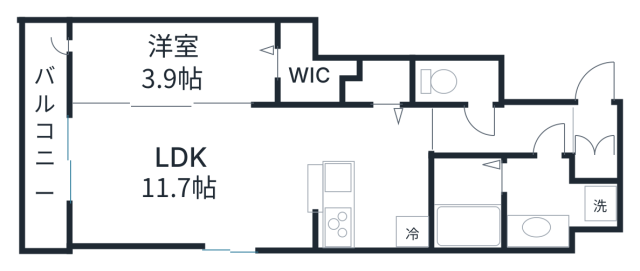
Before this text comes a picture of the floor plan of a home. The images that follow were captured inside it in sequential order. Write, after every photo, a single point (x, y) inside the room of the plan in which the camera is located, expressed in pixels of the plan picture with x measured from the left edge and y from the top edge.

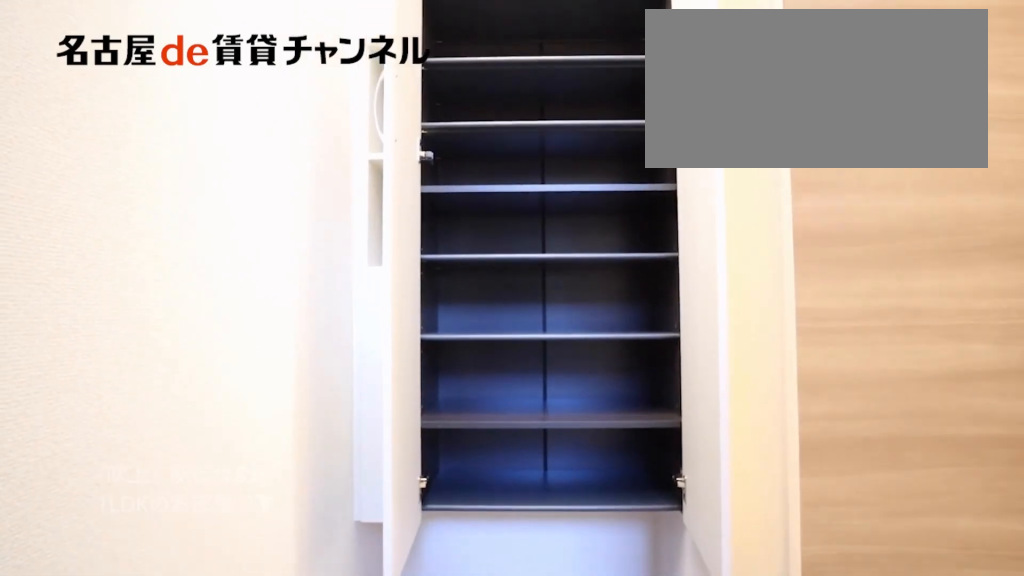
(596, 142)
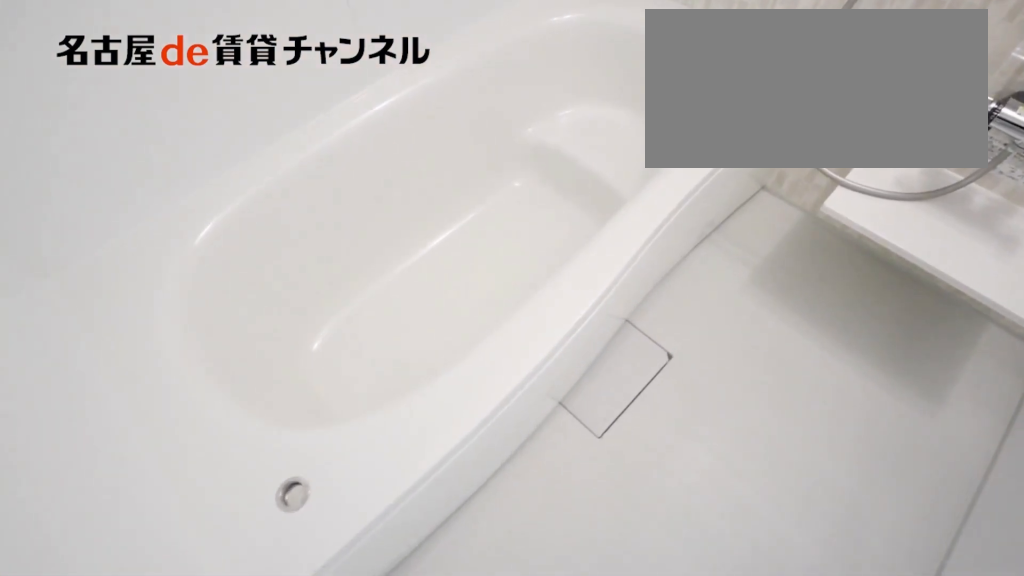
(466, 204)
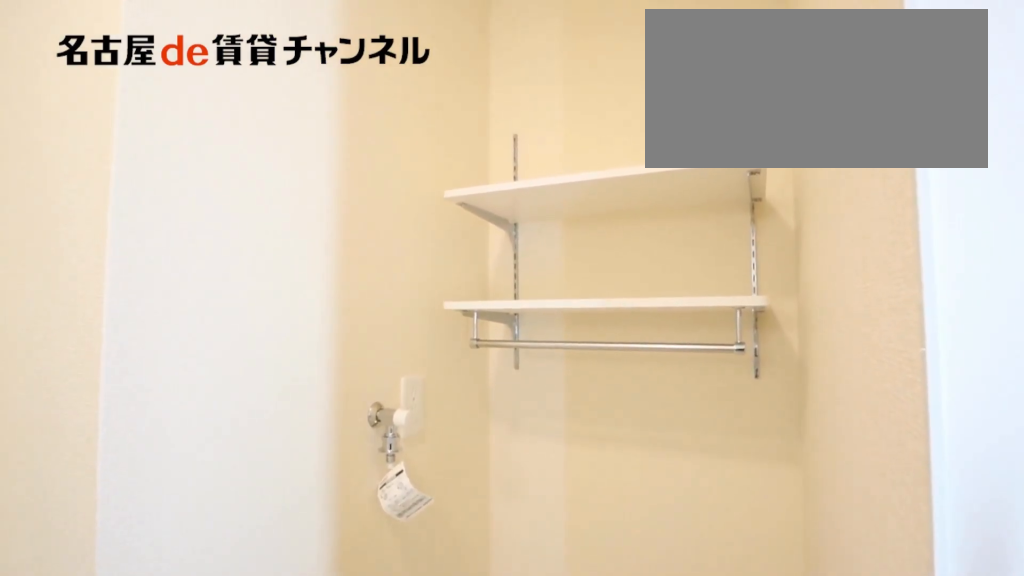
(554, 203)
